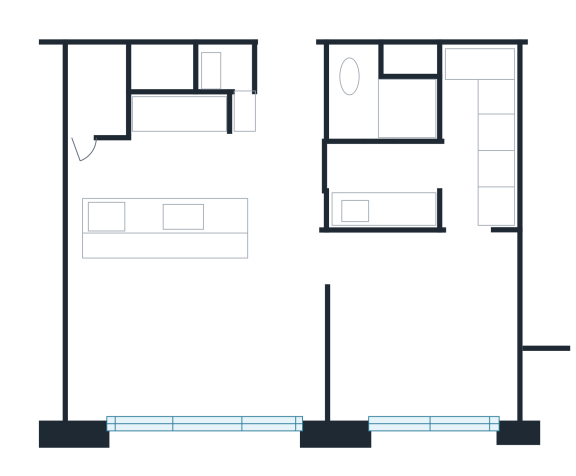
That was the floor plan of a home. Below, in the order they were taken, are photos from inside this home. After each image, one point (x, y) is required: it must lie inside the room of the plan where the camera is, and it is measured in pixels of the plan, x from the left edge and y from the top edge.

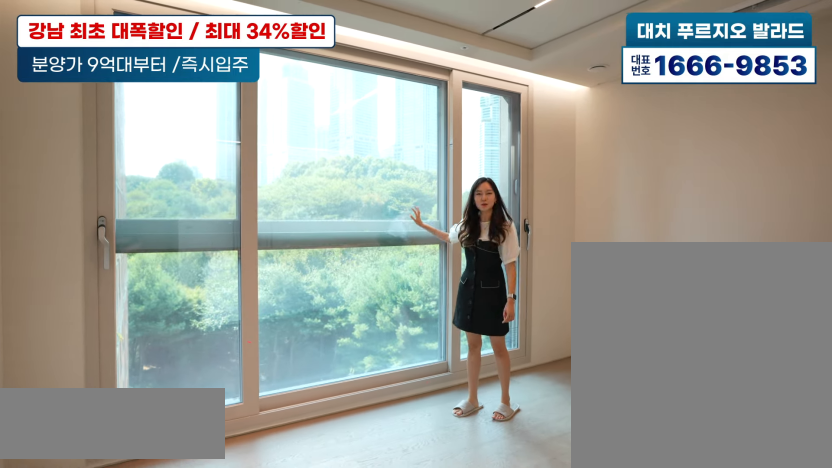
(188, 340)
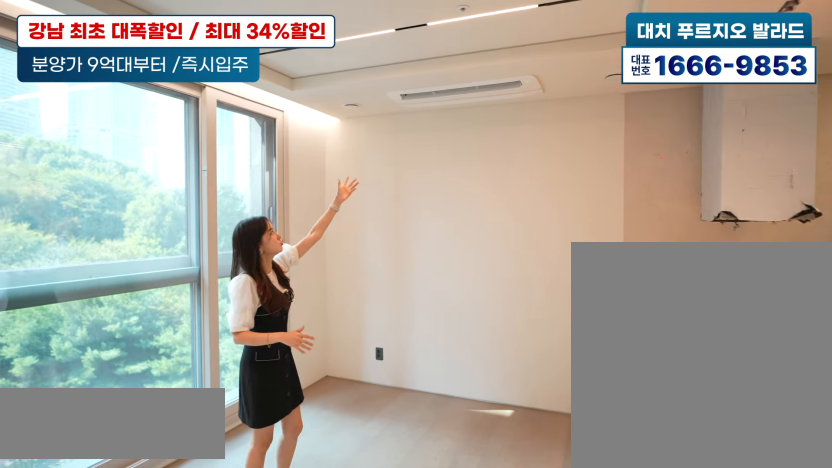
(189, 341)
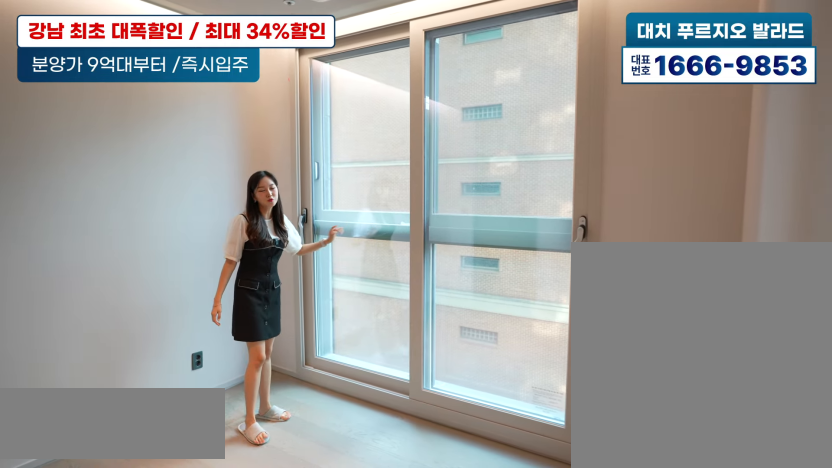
(427, 336)
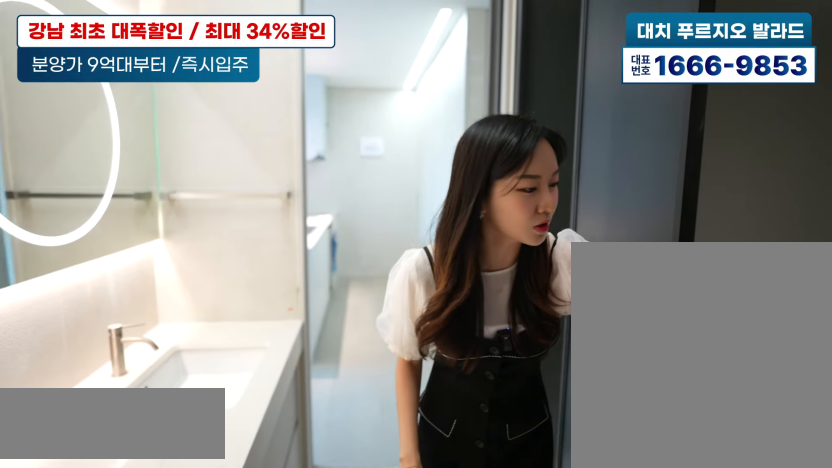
(436, 148)
